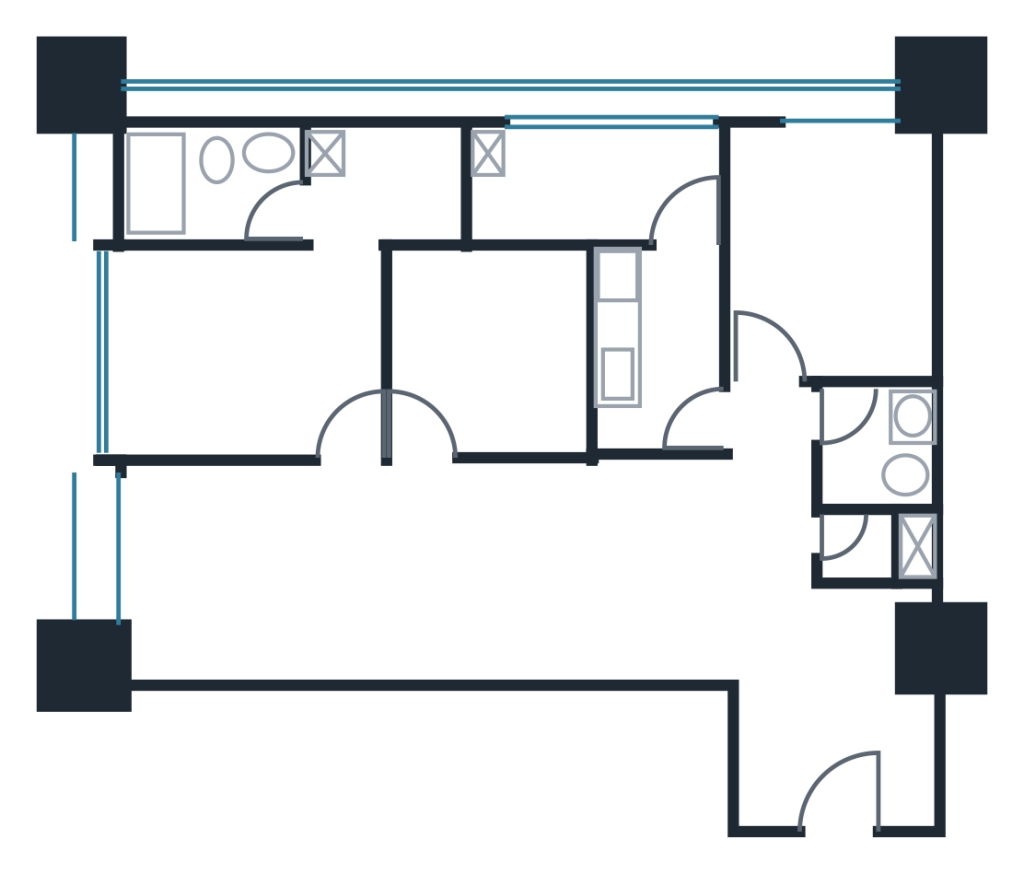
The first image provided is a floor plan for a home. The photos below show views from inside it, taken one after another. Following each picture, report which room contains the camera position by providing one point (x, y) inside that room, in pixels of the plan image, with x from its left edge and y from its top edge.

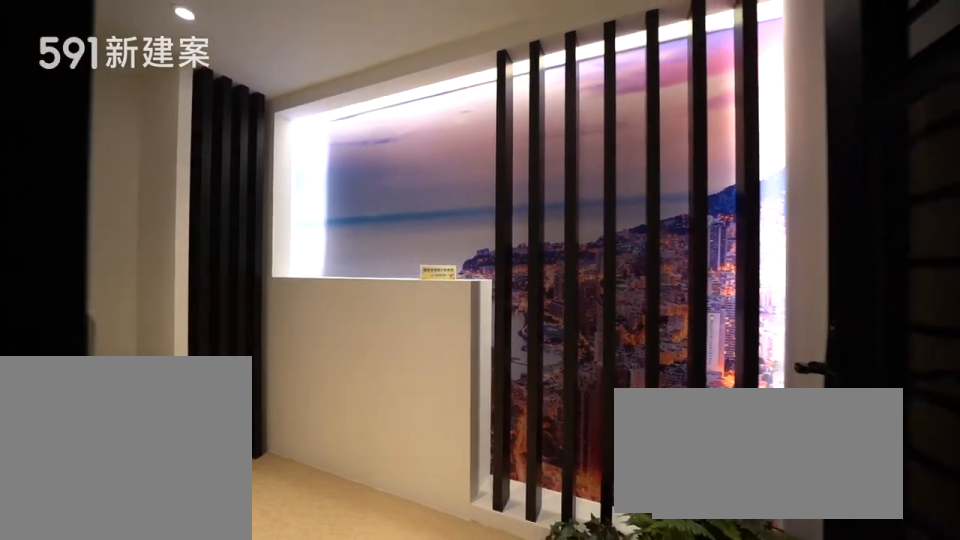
(585, 179)
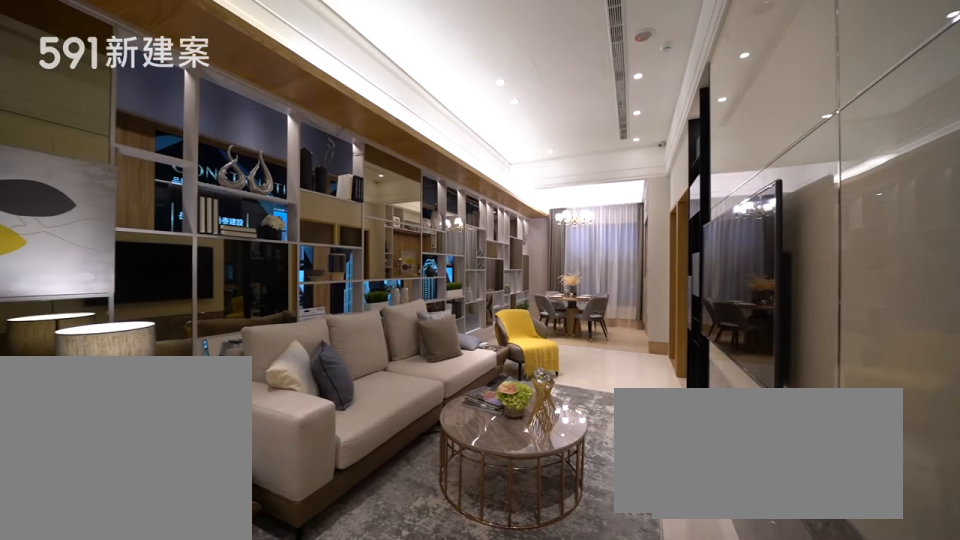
(421, 573)
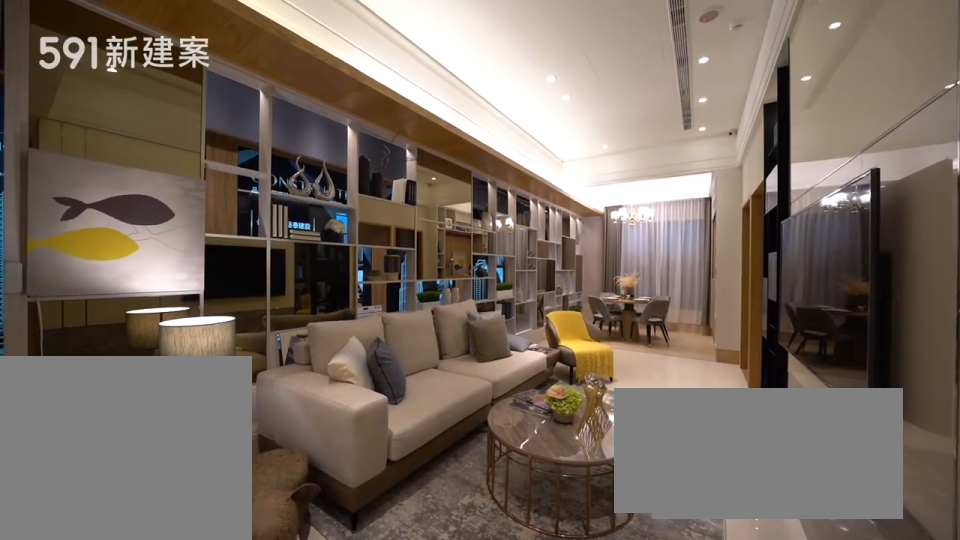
(547, 573)
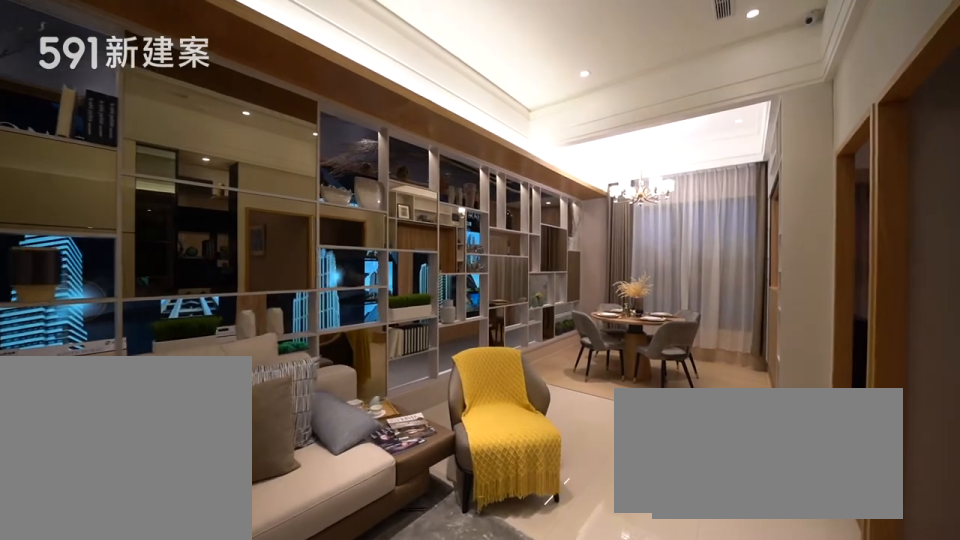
(547, 573)
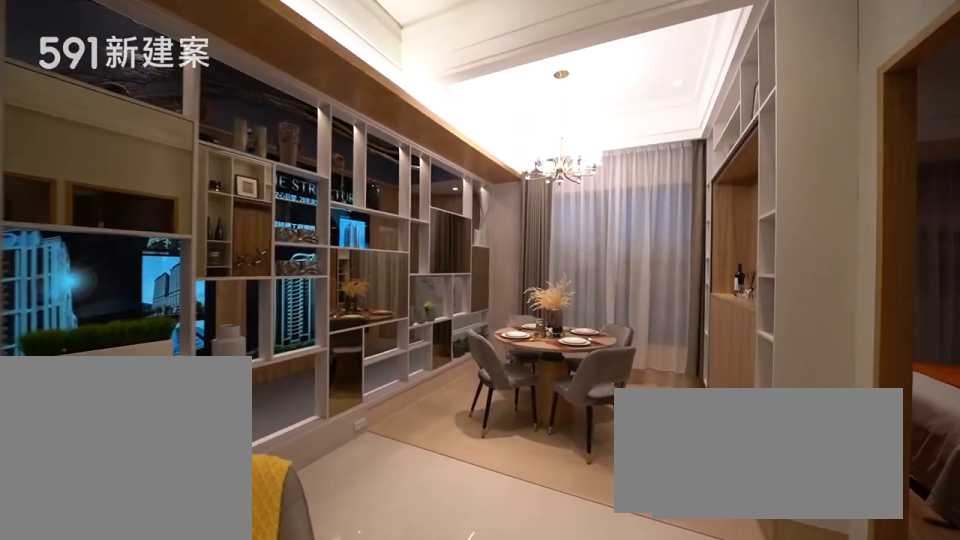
(215, 571)
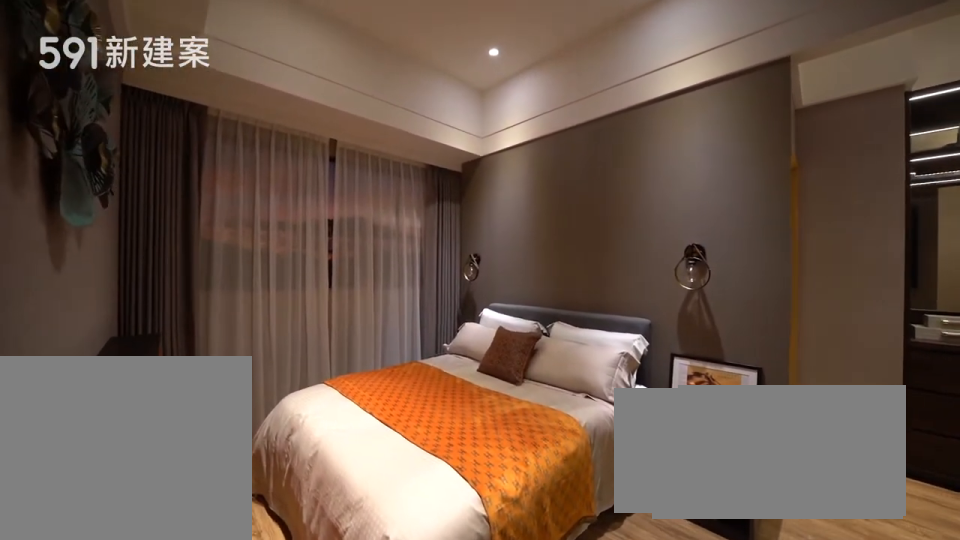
(277, 308)
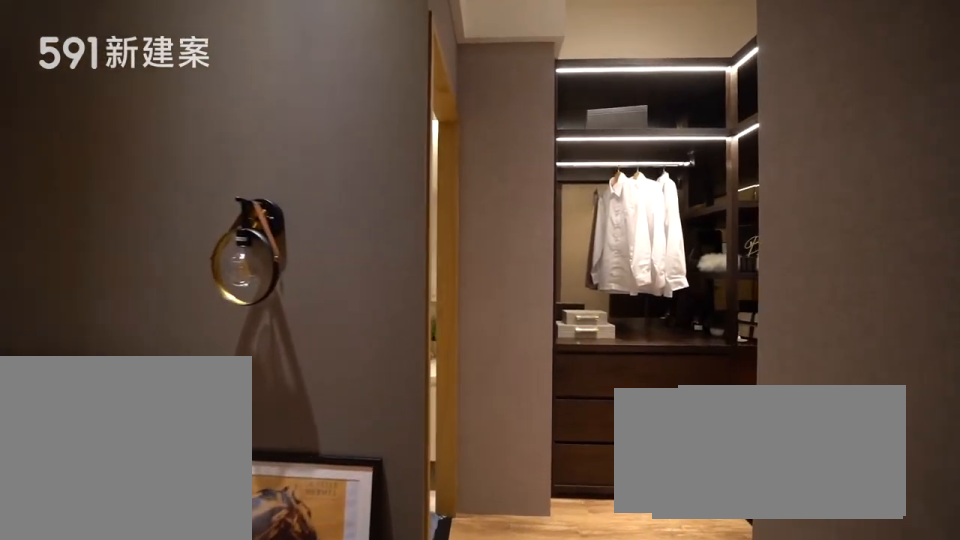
(277, 308)
